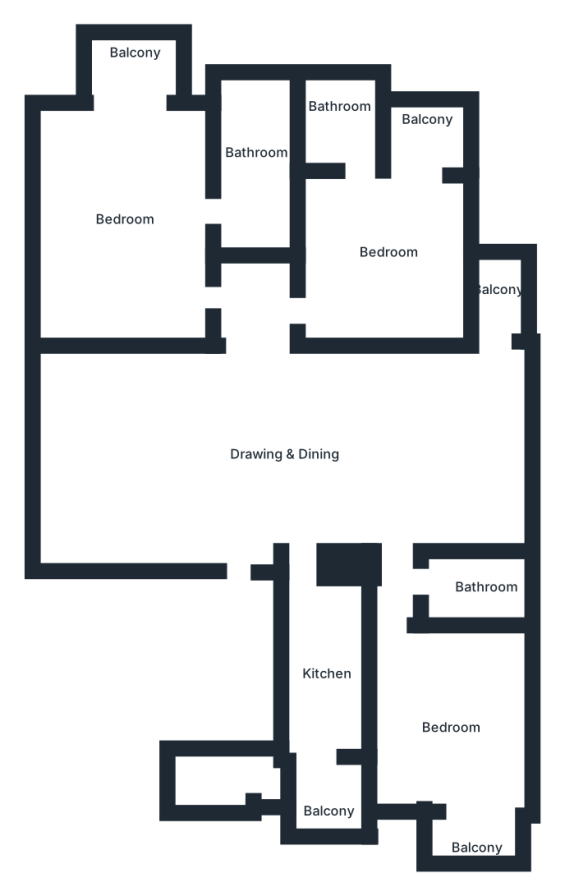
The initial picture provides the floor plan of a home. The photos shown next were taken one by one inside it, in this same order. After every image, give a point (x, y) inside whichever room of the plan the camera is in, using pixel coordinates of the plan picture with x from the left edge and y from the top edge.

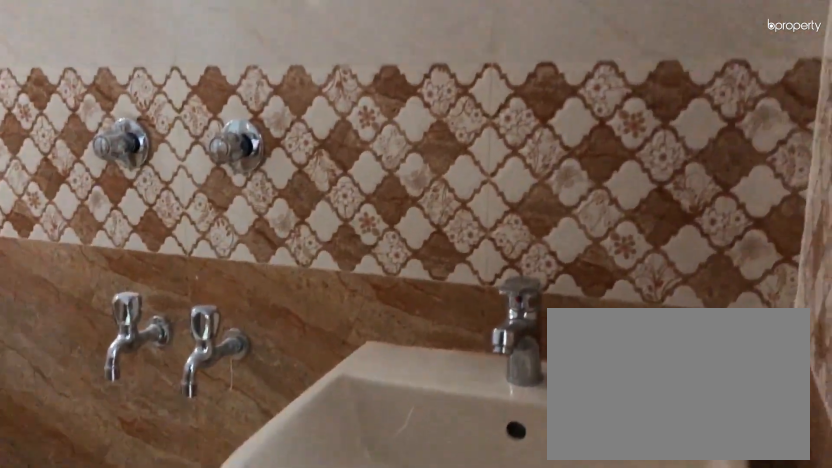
(466, 582)
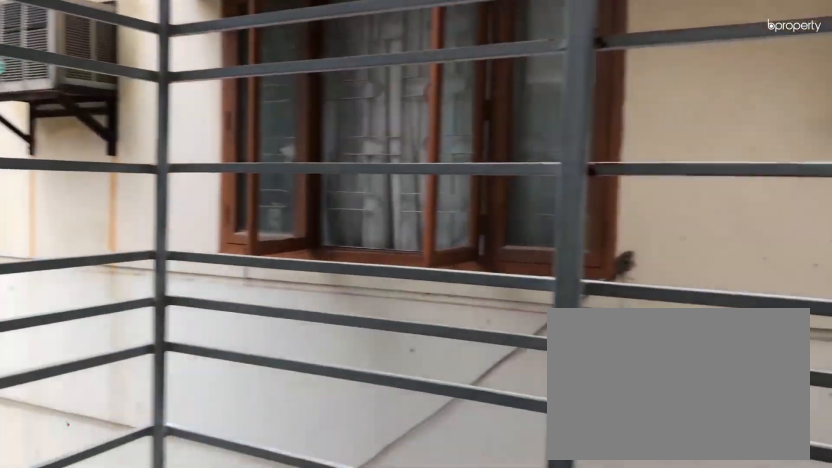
(495, 286)
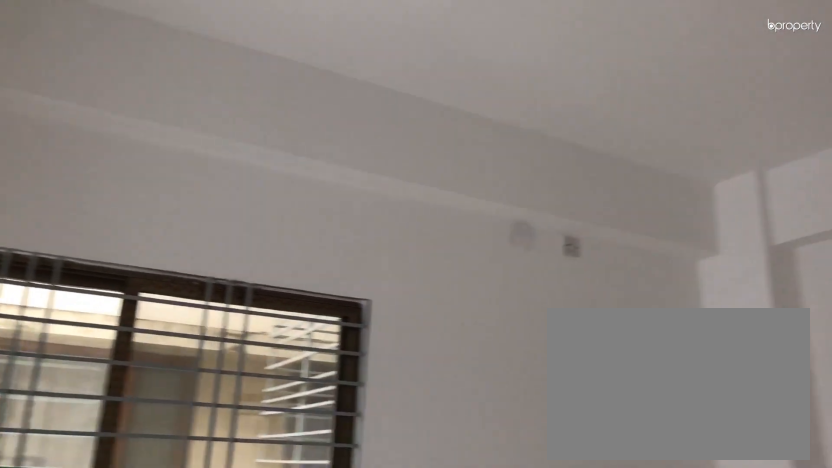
(379, 250)
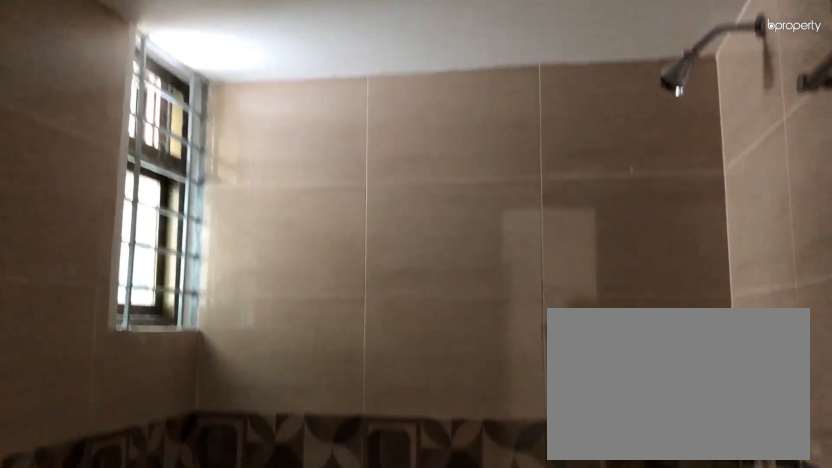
(337, 111)
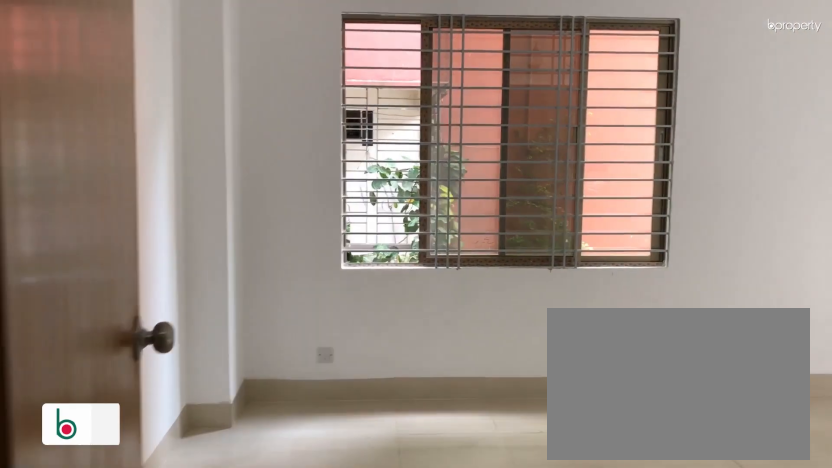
(121, 199)
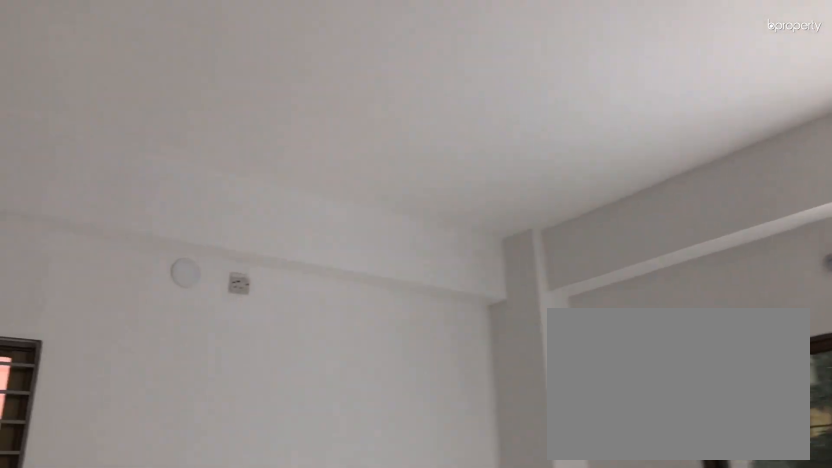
(121, 199)
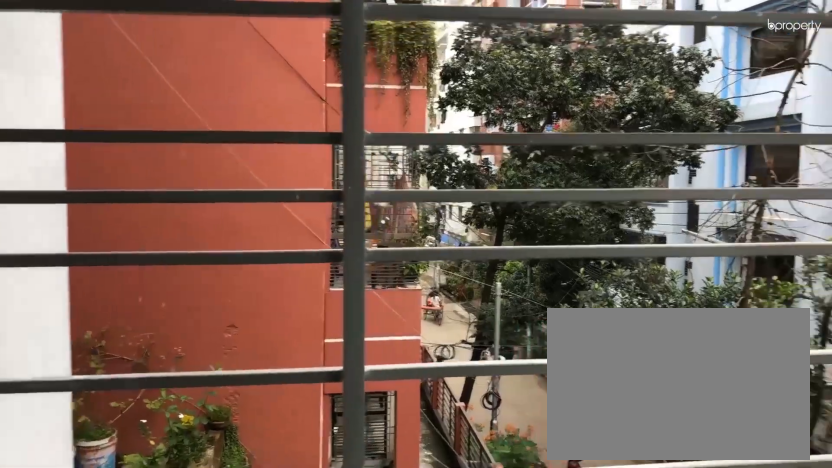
(130, 56)
